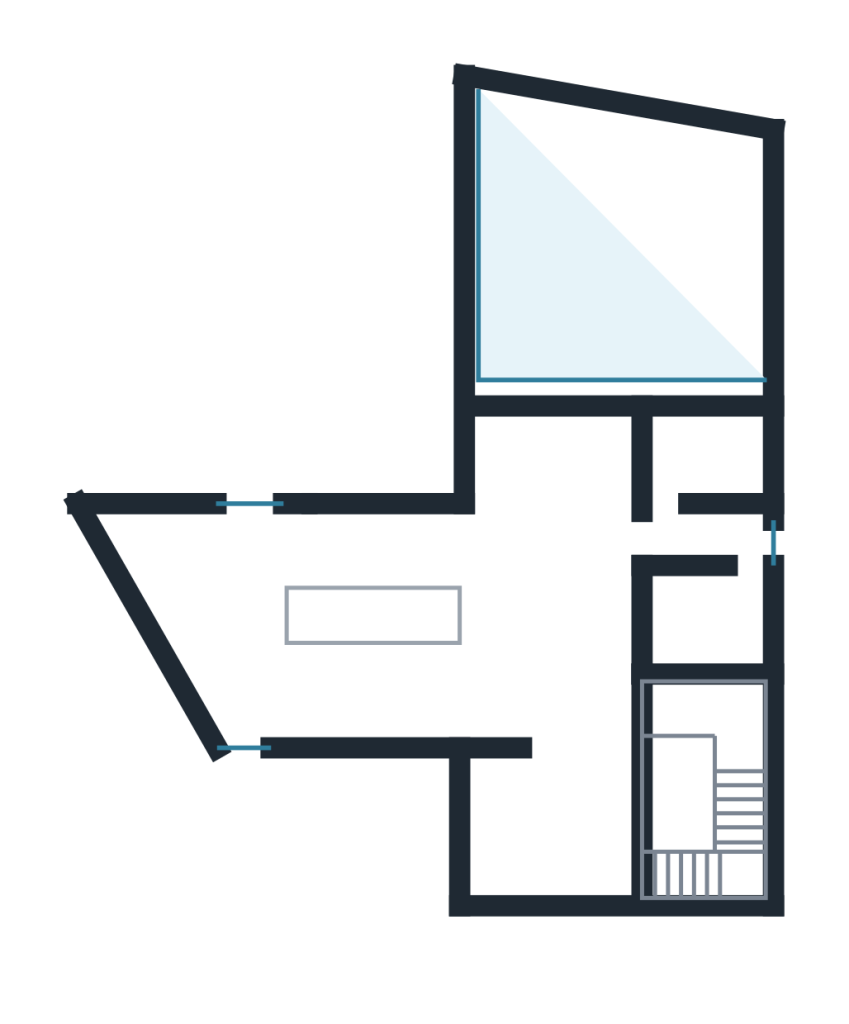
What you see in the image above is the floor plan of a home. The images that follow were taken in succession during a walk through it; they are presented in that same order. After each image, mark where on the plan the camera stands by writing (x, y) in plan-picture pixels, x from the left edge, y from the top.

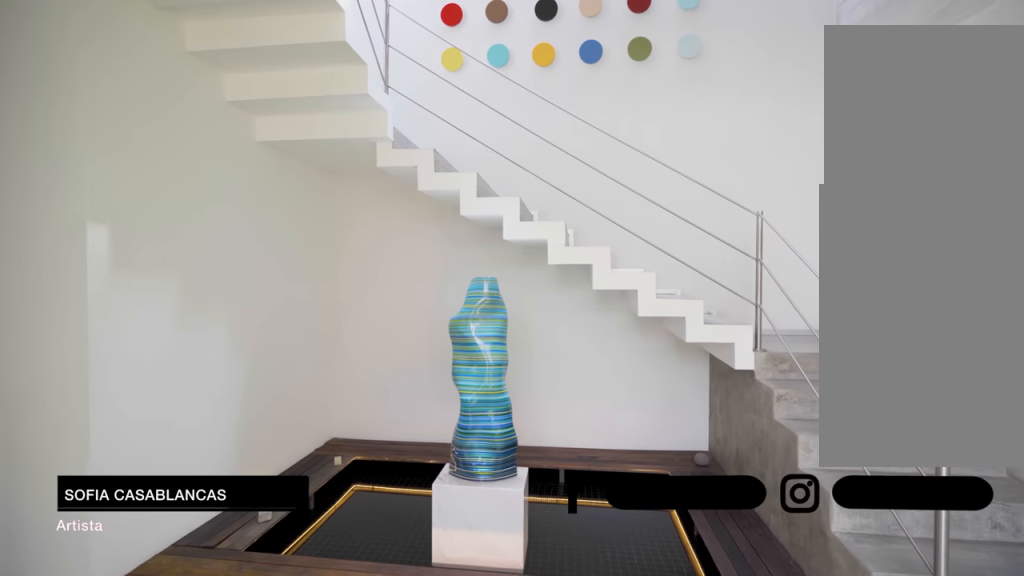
(574, 825)
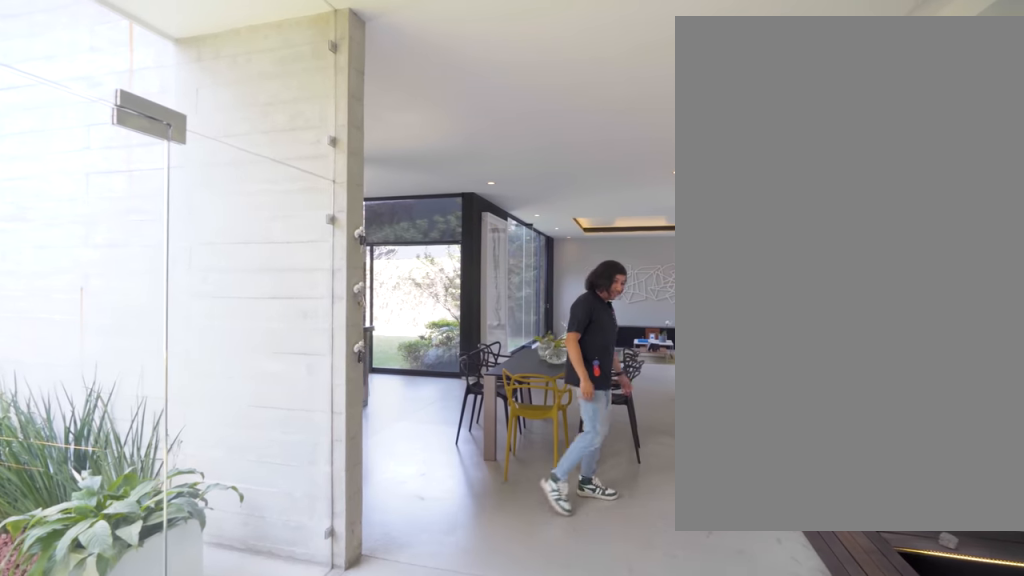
(595, 769)
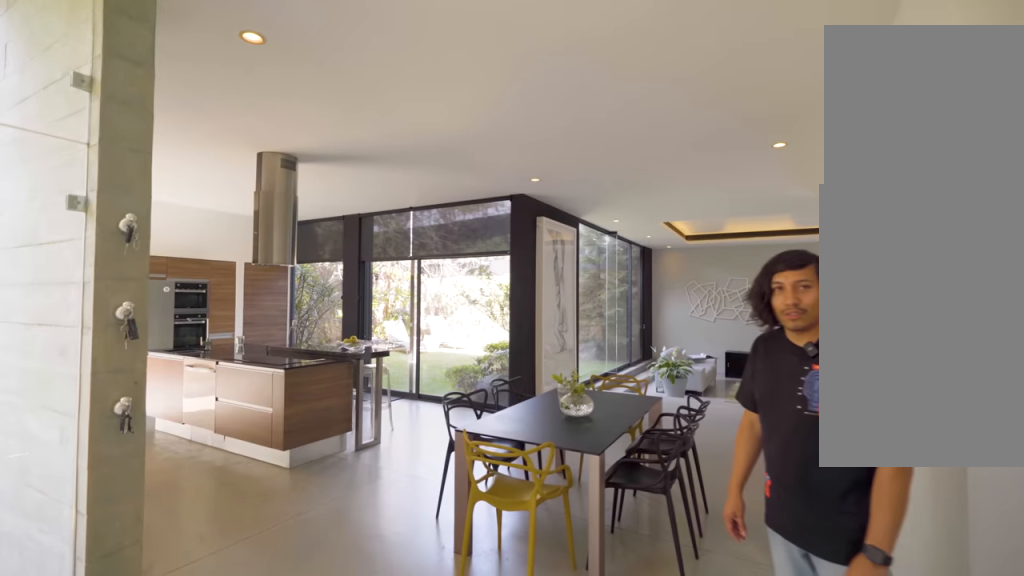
(591, 812)
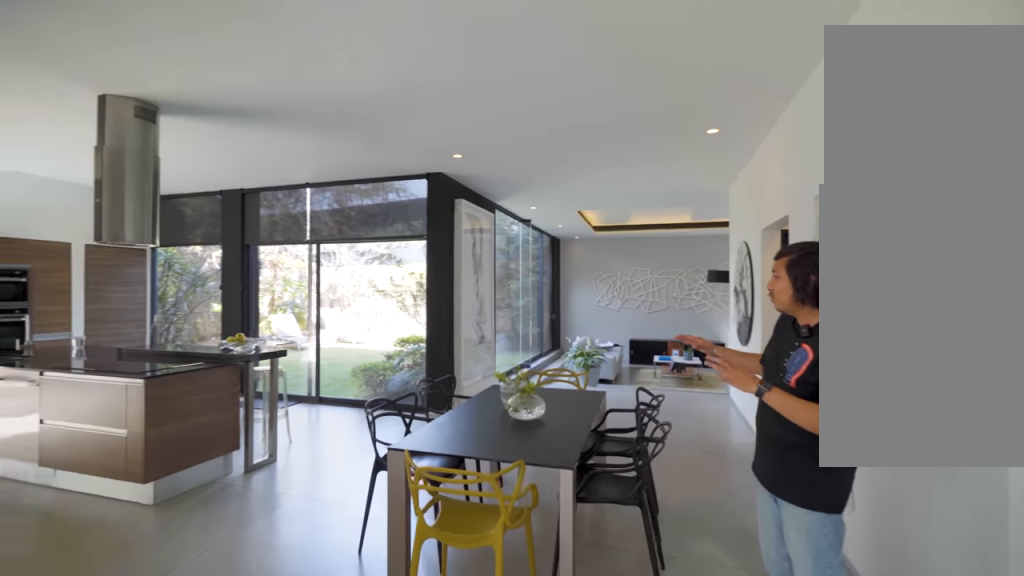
(585, 805)
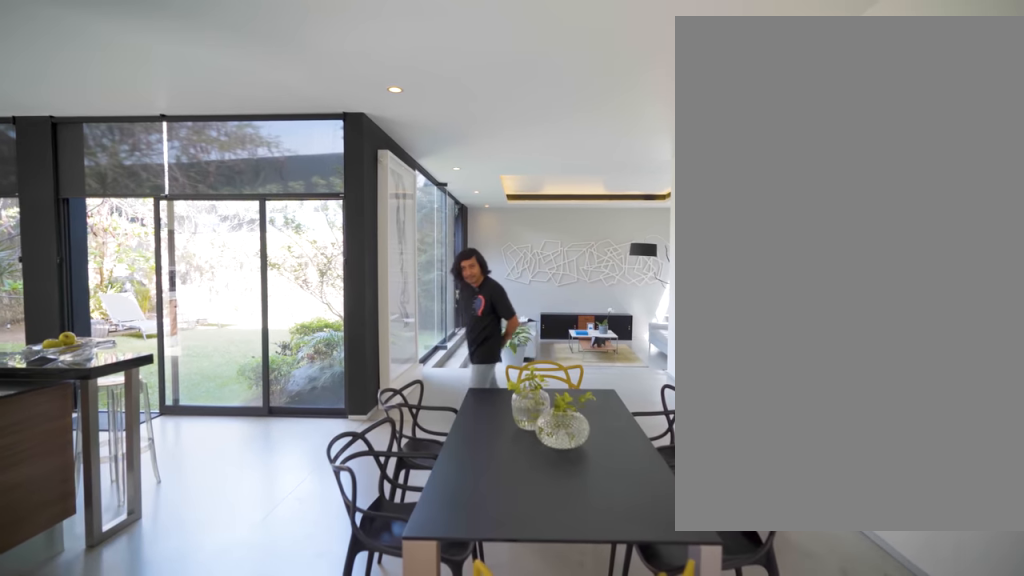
(554, 711)
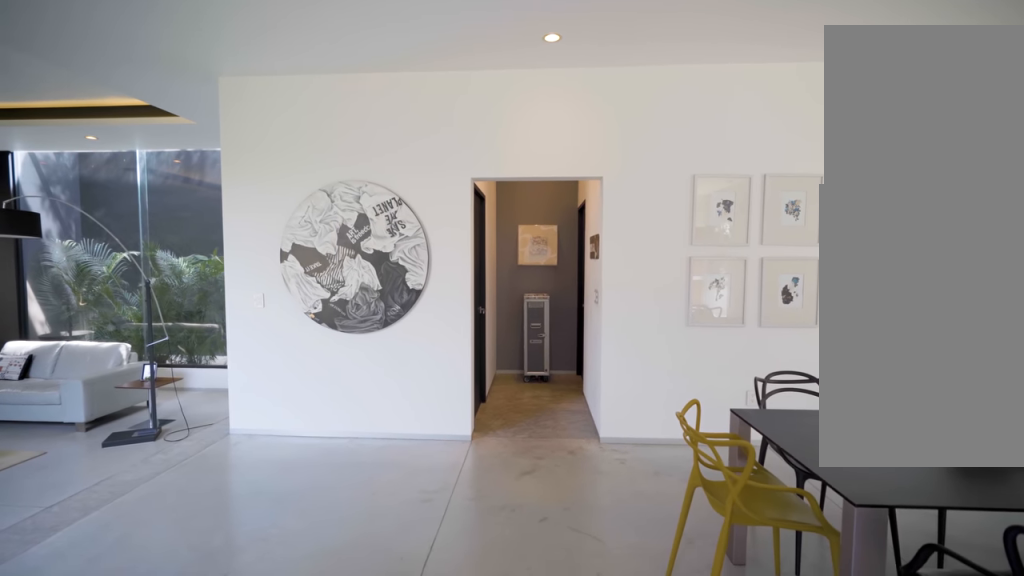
(488, 548)
